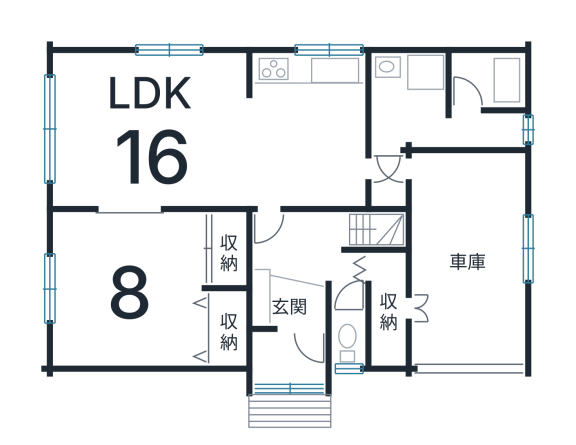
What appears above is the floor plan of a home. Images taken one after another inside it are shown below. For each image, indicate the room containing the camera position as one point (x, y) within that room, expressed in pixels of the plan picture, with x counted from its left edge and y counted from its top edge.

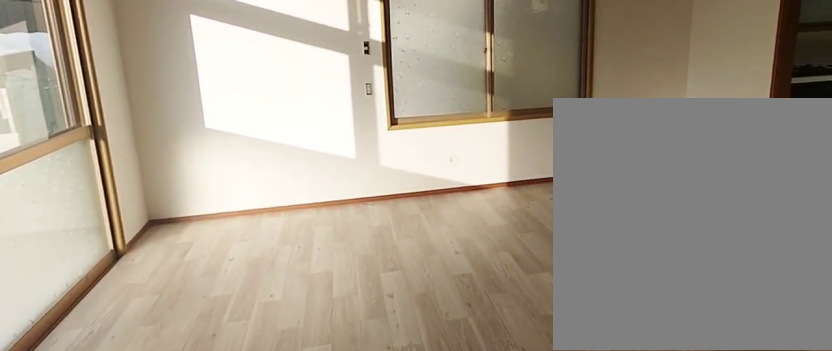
(217, 127)
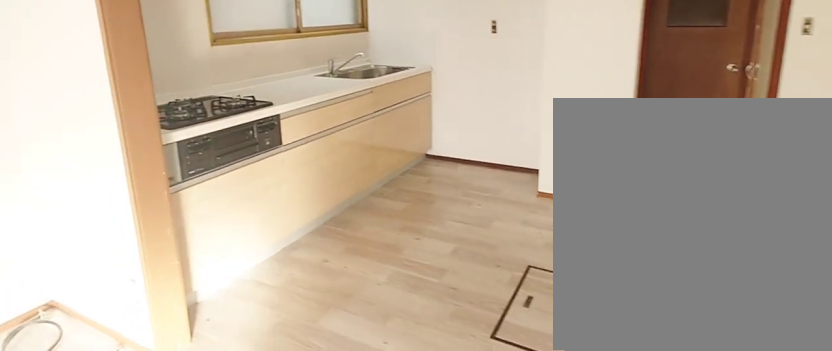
(217, 127)
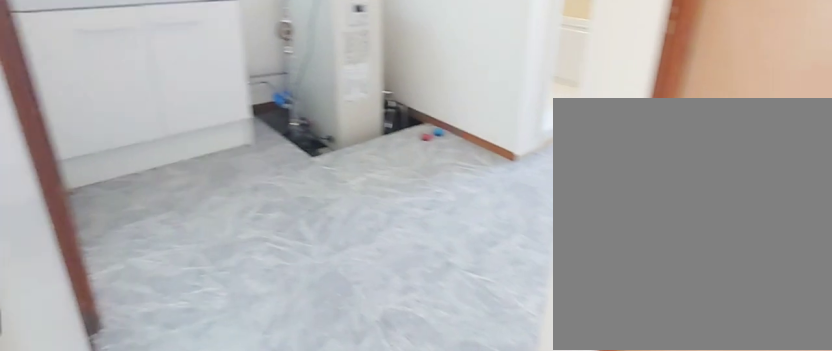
(410, 119)
